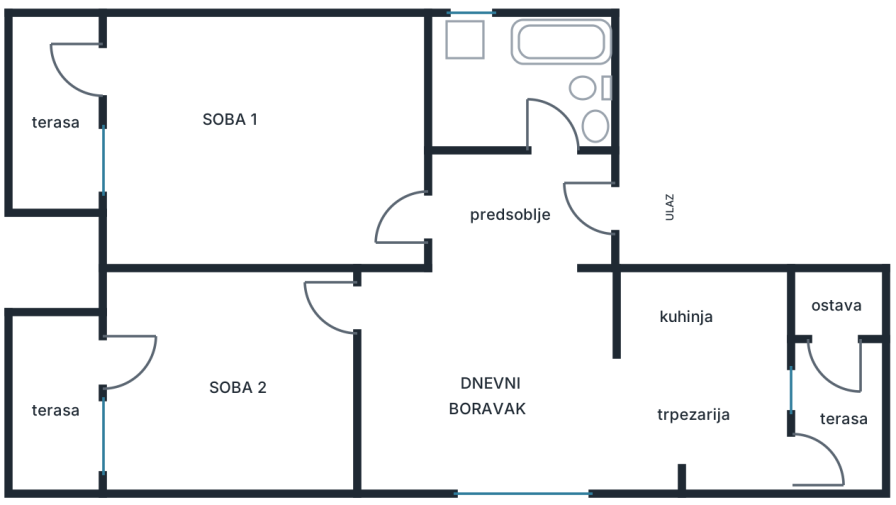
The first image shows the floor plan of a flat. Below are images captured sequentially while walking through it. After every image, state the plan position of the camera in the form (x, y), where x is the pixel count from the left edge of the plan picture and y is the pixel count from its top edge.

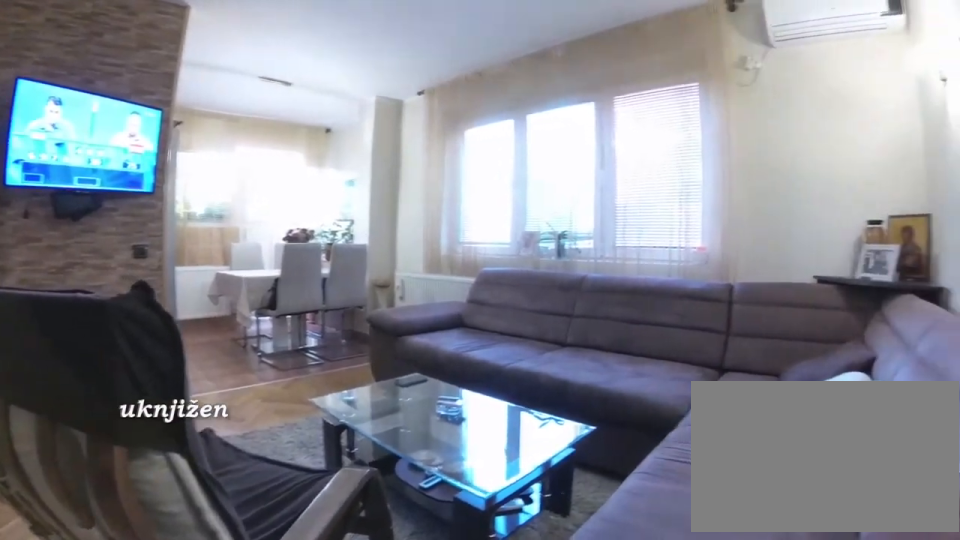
(358, 312)
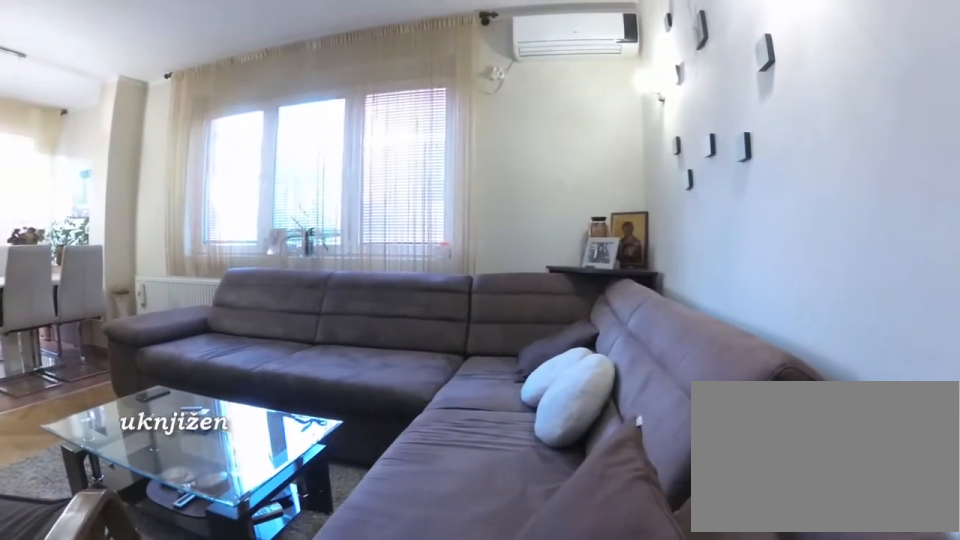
(376, 314)
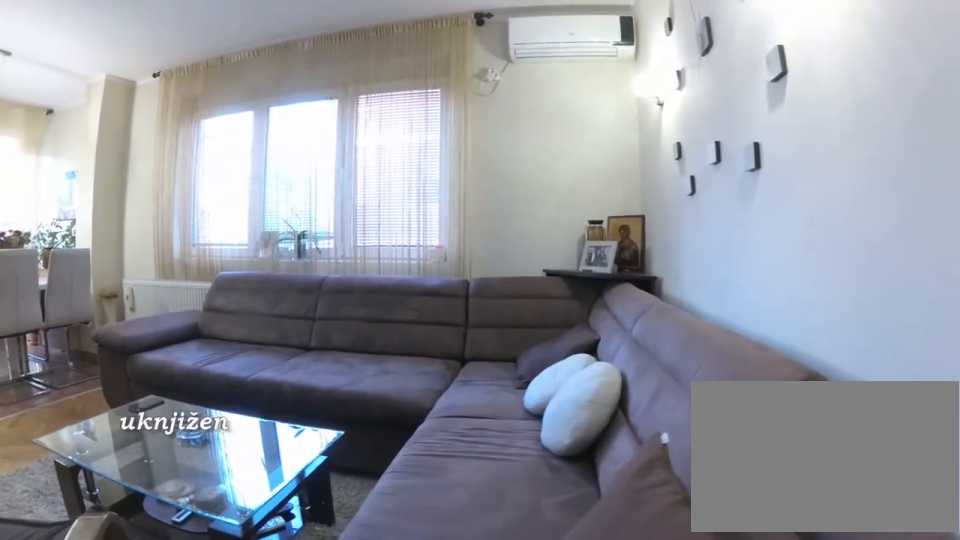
(383, 319)
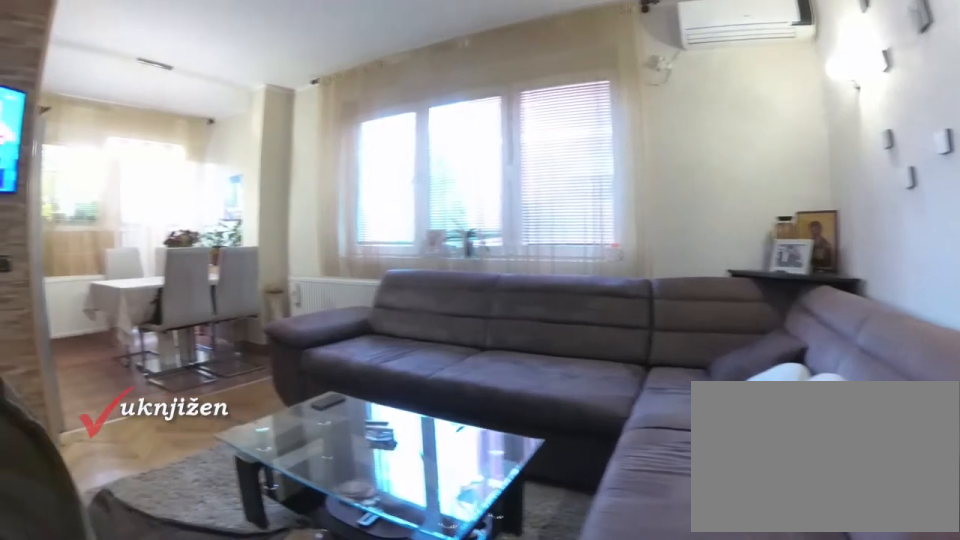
(382, 327)
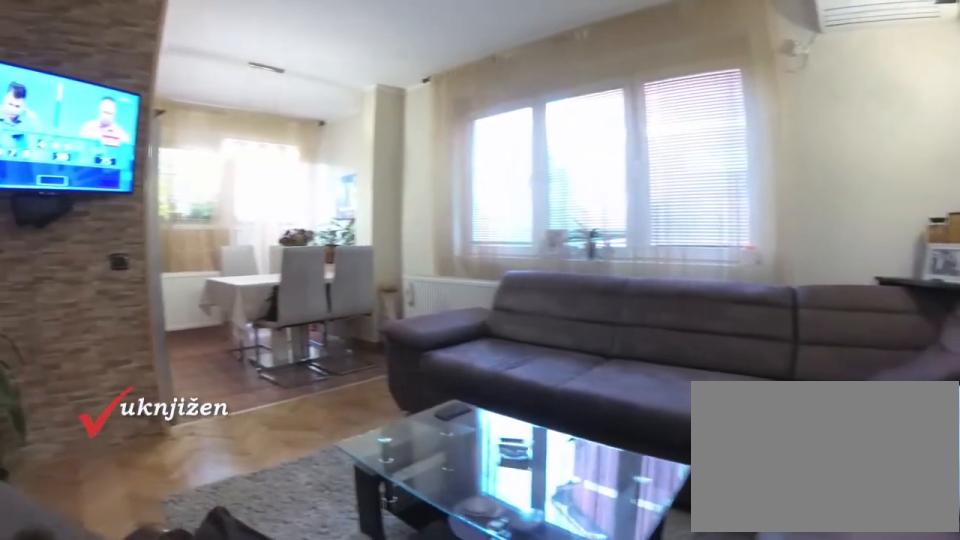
(385, 331)
